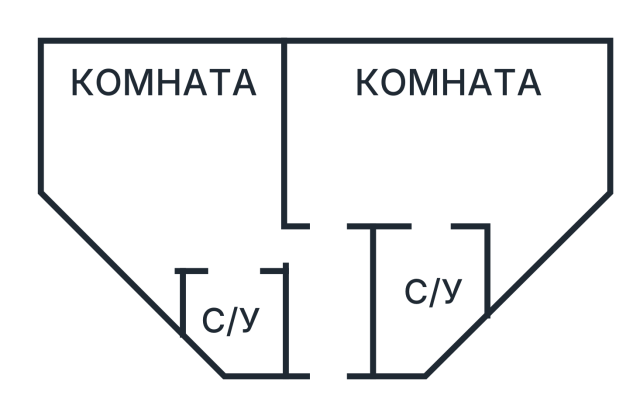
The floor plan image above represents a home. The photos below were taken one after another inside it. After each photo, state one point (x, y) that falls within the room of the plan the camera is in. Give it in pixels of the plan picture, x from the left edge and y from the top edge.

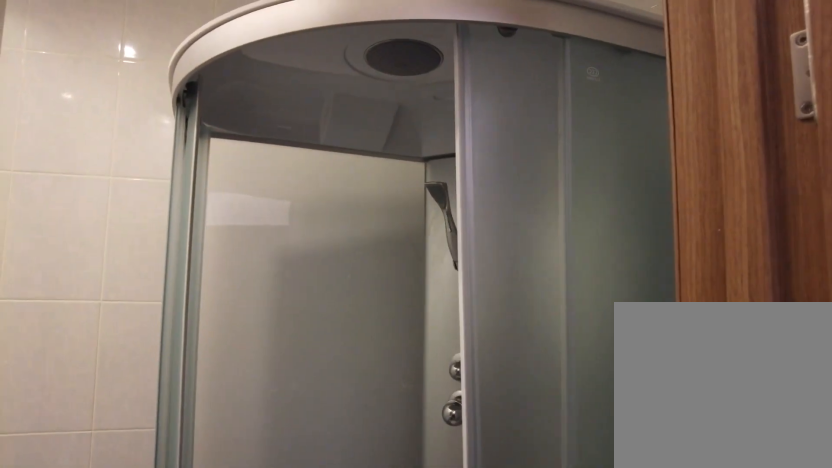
(247, 306)
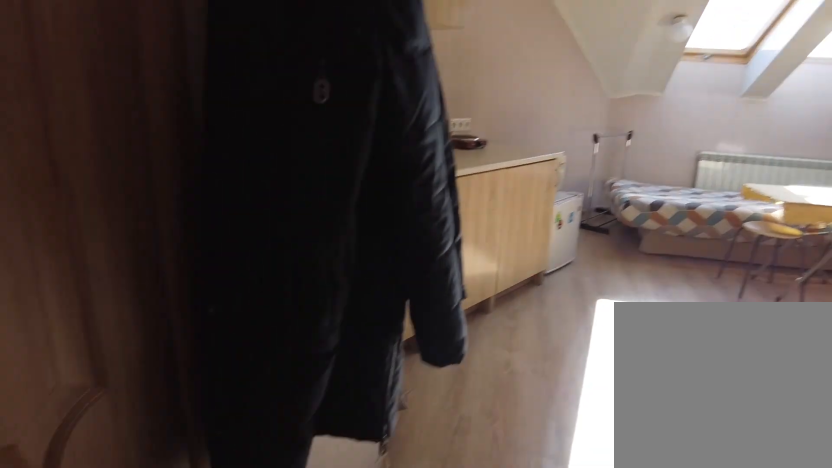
(215, 236)
